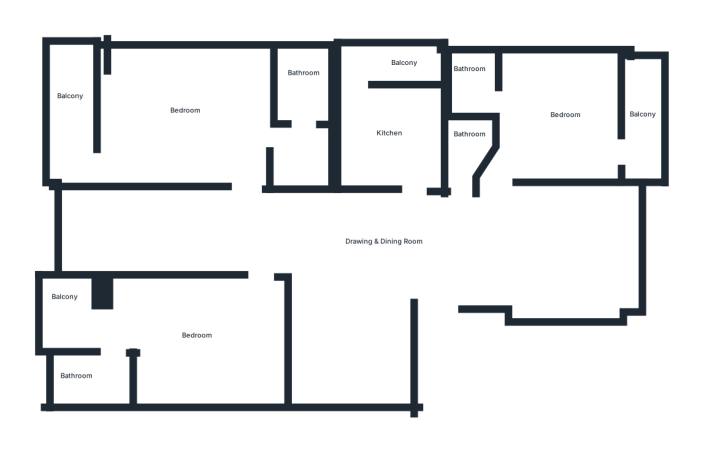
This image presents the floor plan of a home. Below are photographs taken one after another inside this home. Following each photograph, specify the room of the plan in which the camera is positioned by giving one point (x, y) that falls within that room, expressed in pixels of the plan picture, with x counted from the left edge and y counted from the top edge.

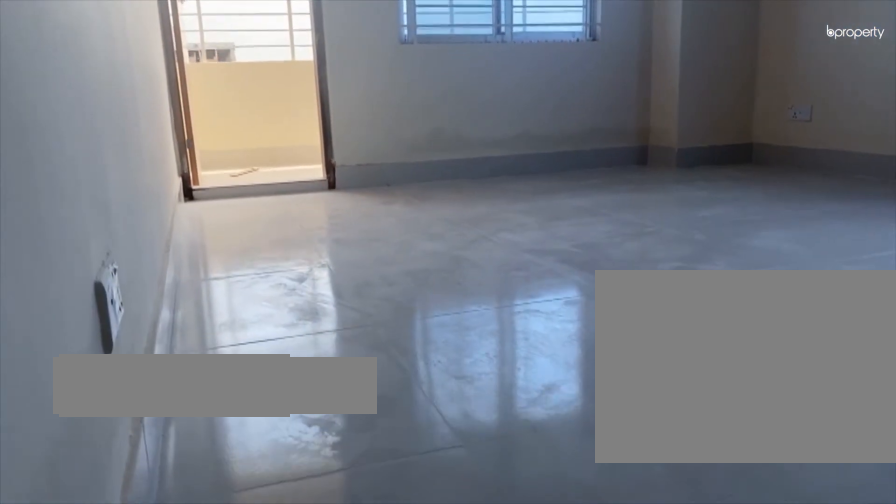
(186, 120)
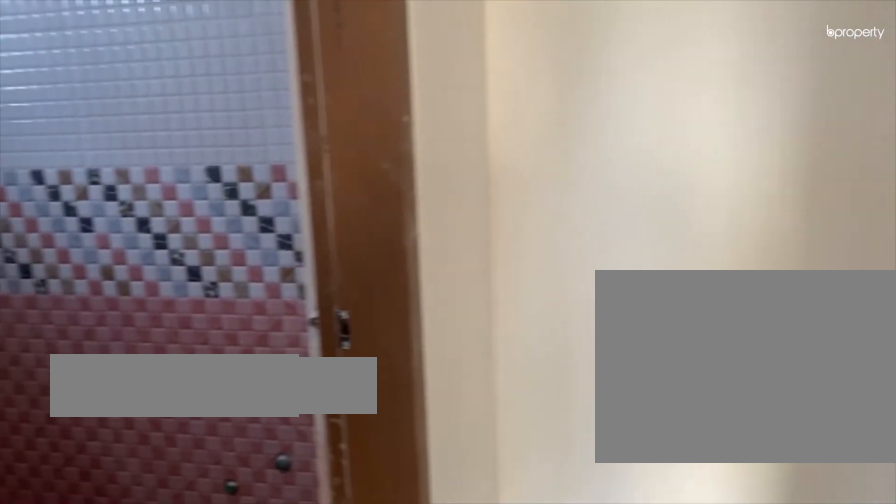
(302, 117)
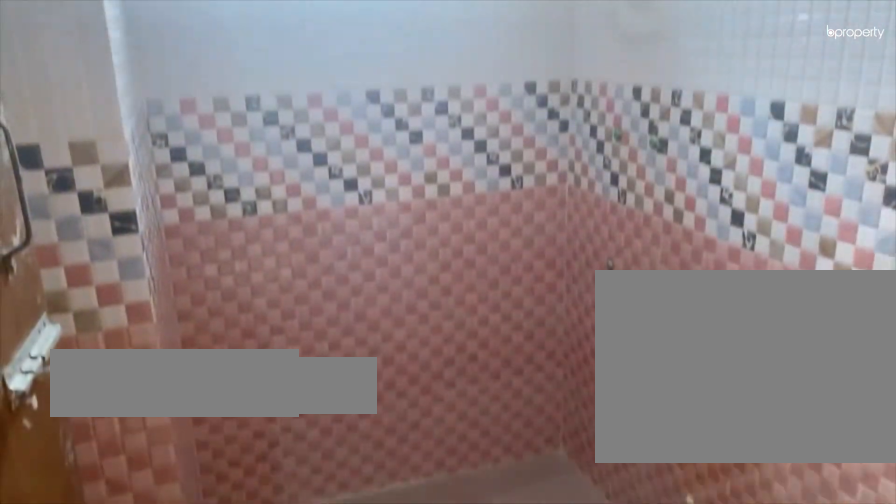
(302, 75)
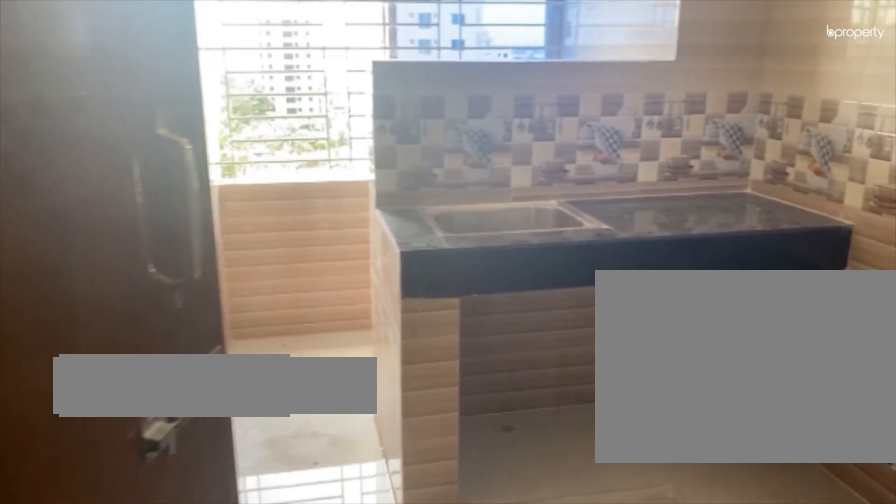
(397, 137)
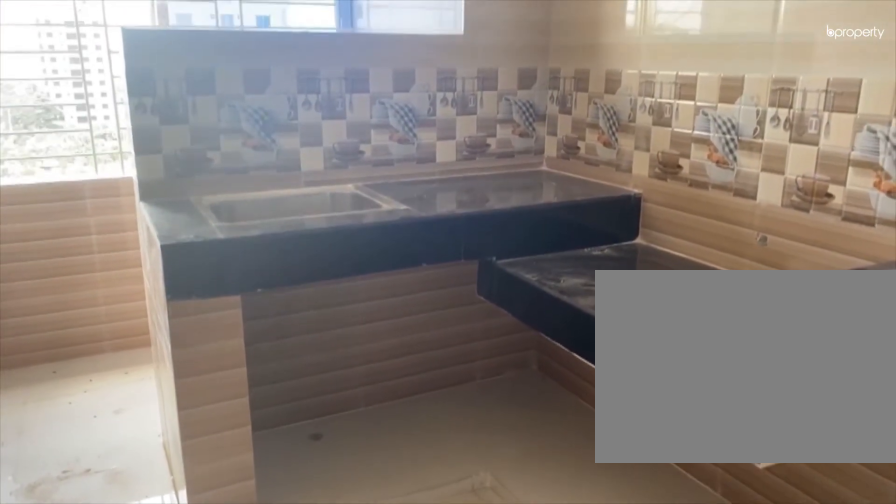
(397, 137)
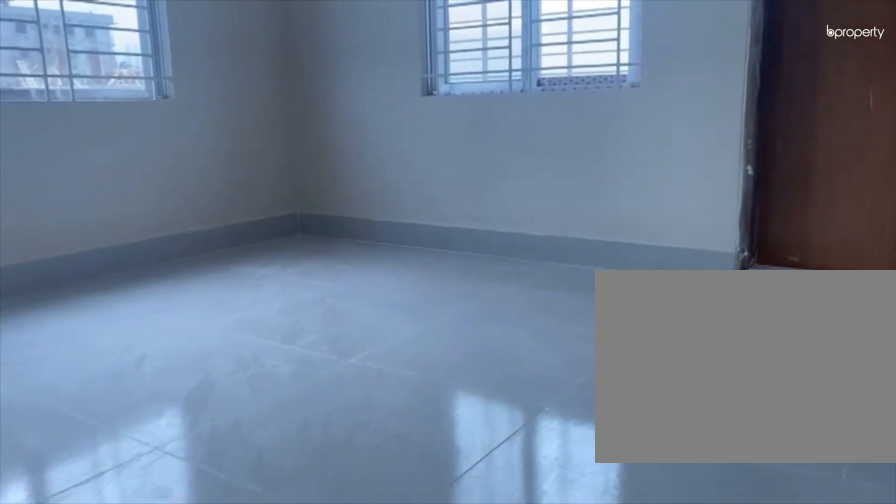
(566, 116)
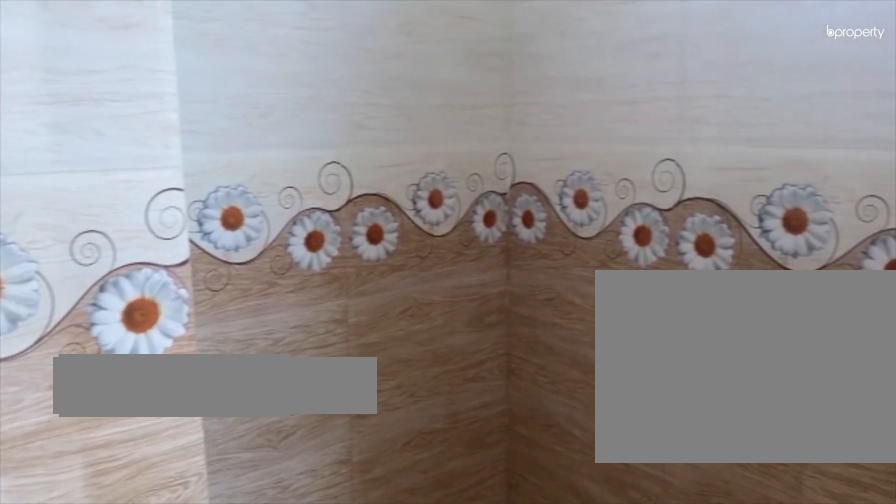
(471, 75)
